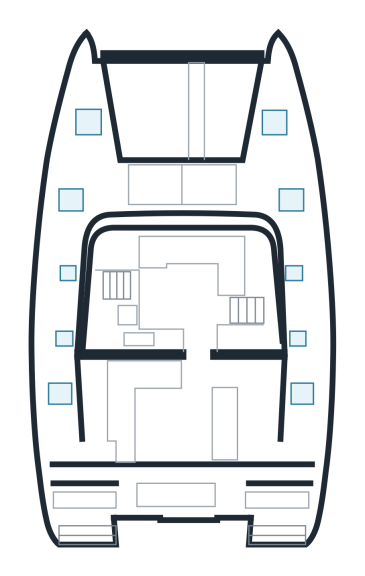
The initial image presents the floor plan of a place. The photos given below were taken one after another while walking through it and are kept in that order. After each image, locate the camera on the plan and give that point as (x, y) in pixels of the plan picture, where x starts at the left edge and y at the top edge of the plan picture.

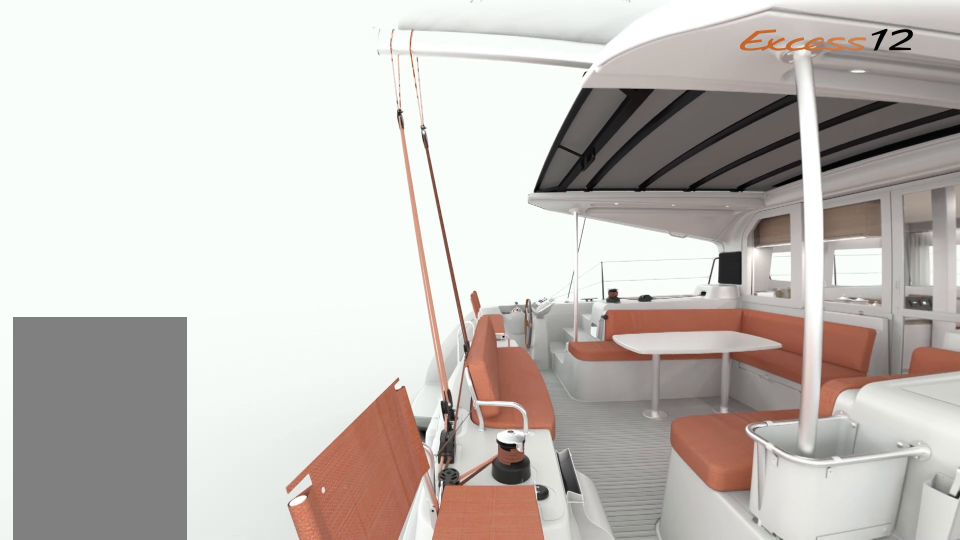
(284, 499)
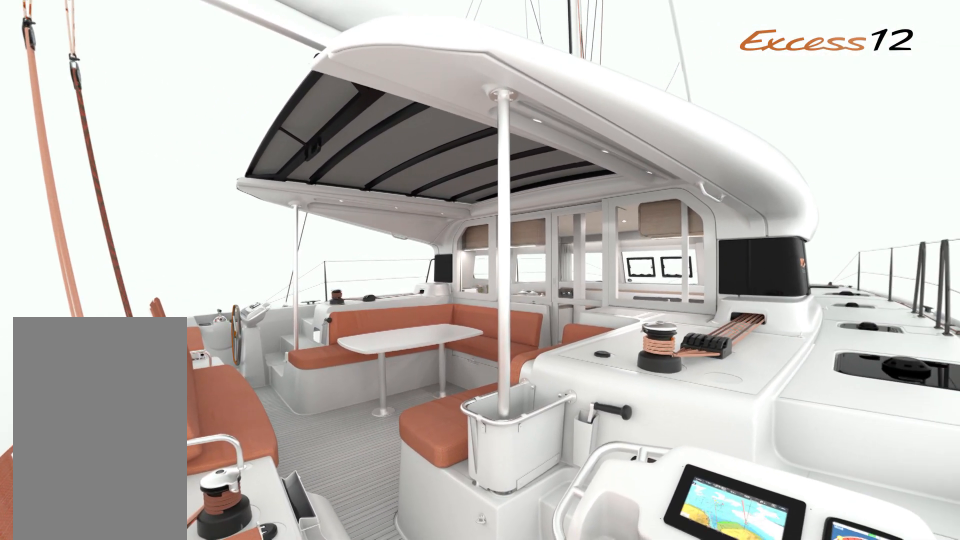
(285, 499)
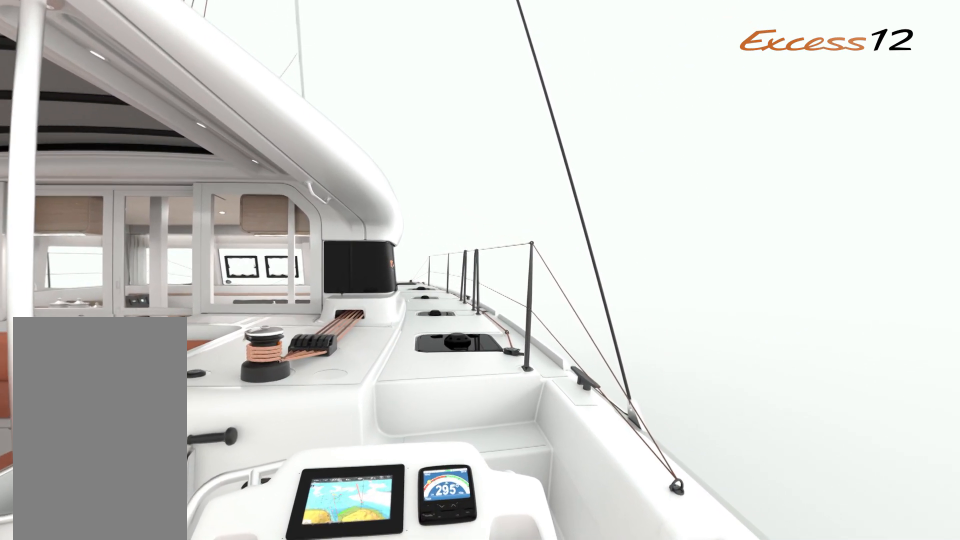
(285, 499)
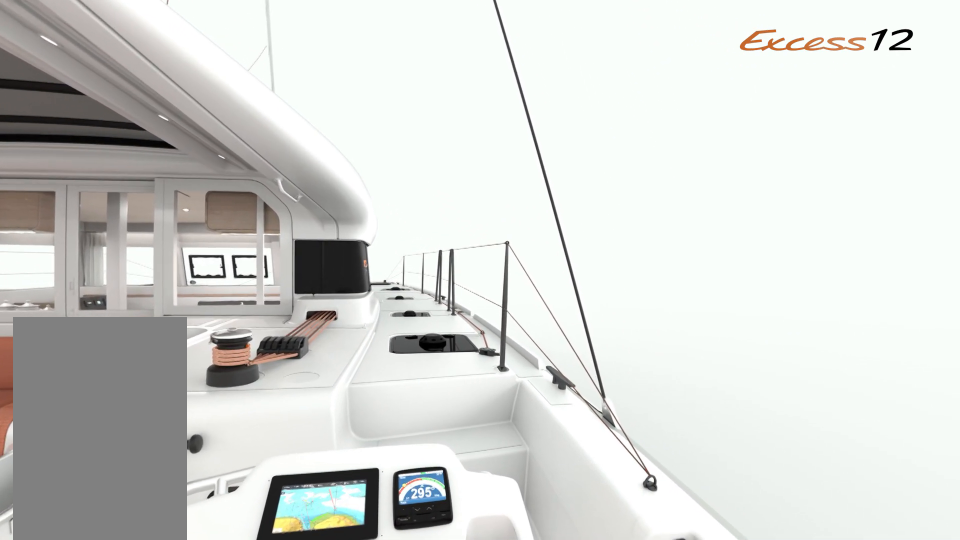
(285, 499)
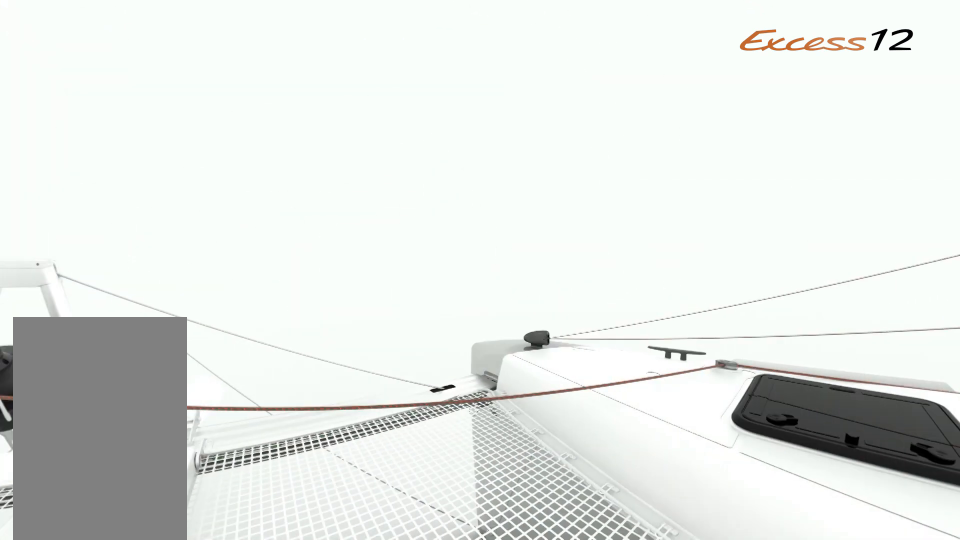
(229, 122)
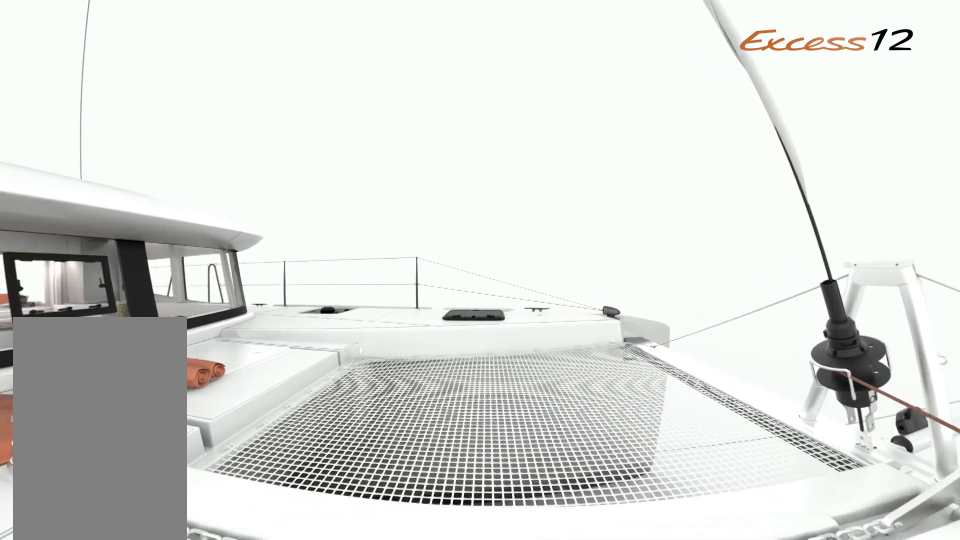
(223, 124)
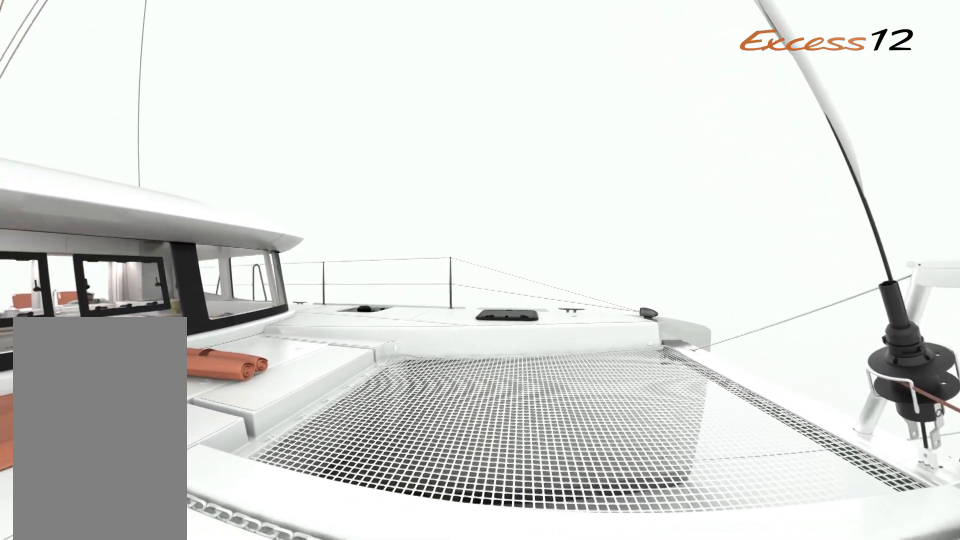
(228, 123)
